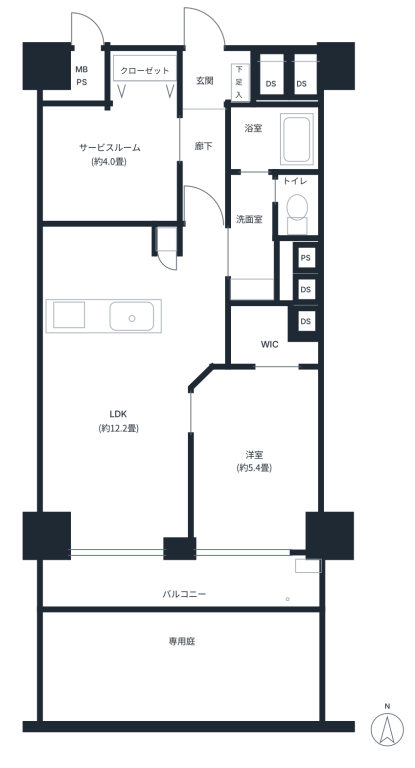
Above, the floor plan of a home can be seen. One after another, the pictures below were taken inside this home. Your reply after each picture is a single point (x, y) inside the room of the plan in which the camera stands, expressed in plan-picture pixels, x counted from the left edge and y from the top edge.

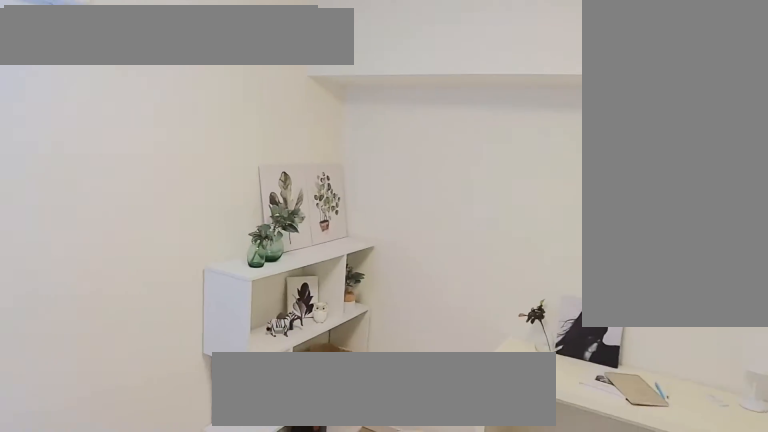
(112, 160)
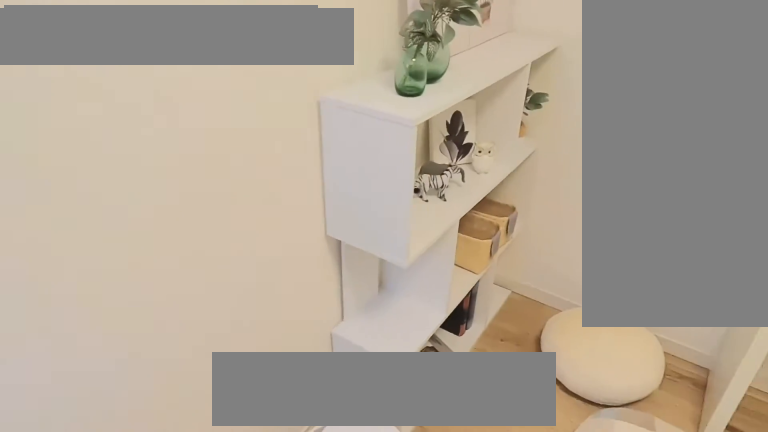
(112, 160)
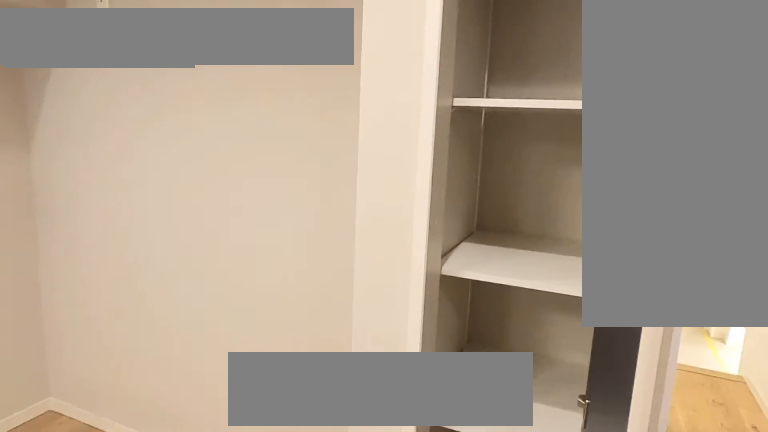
(110, 264)
